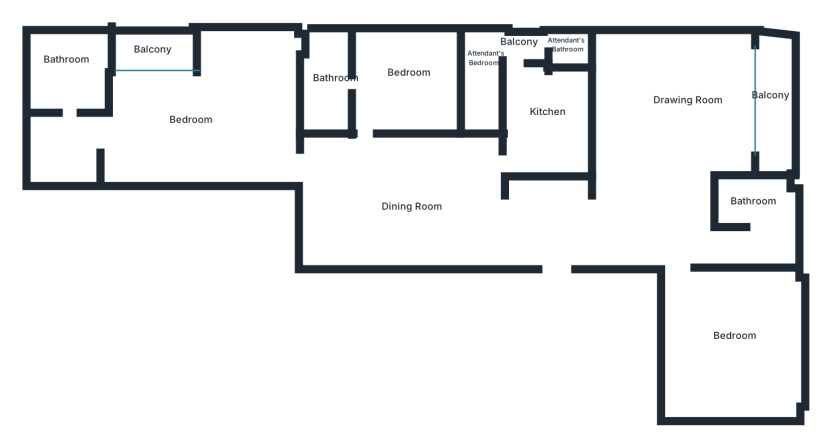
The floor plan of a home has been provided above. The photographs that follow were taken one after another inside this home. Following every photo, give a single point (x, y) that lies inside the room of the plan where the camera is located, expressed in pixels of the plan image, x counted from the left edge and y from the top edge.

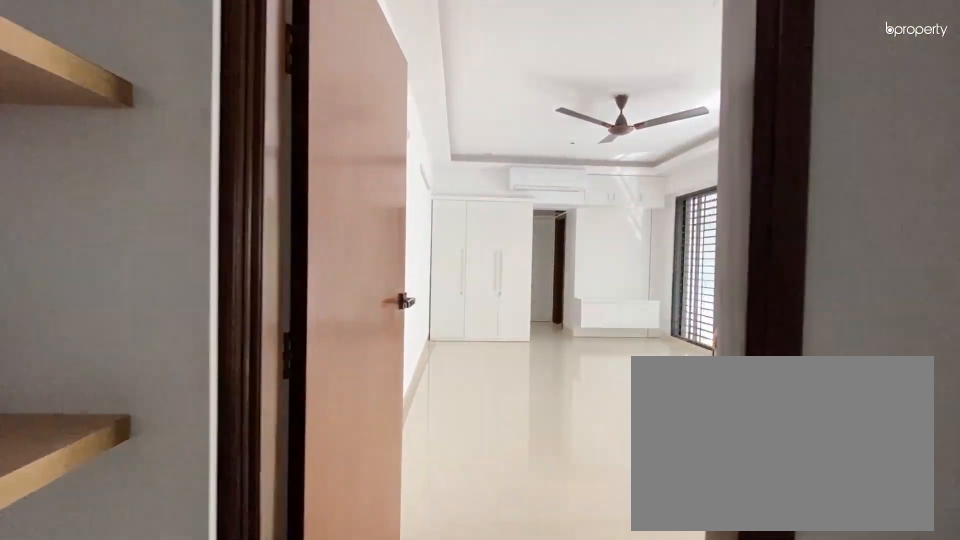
(280, 157)
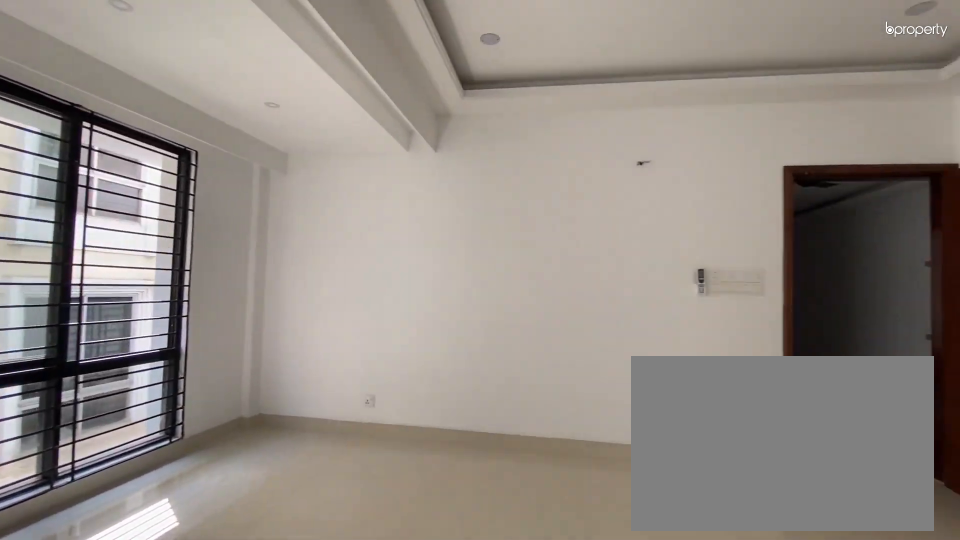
(210, 116)
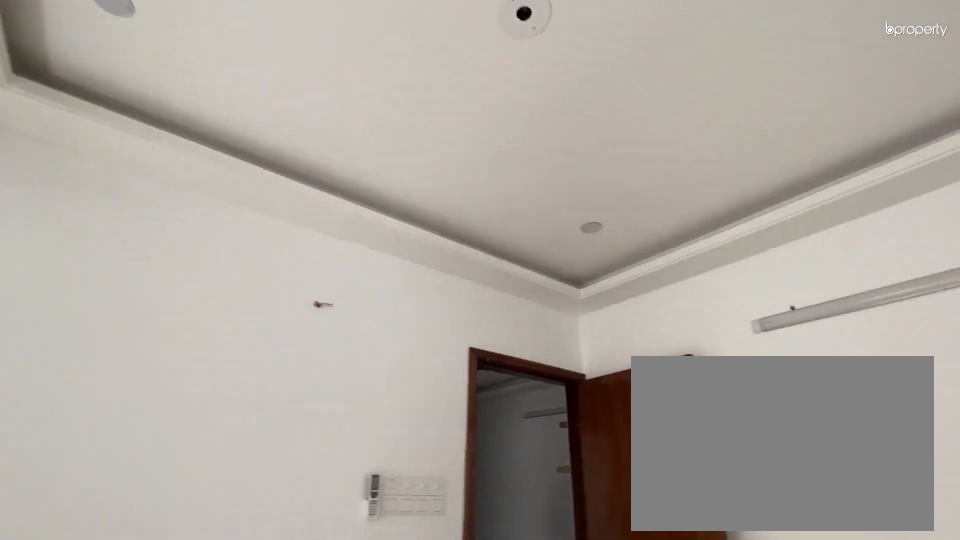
(210, 116)
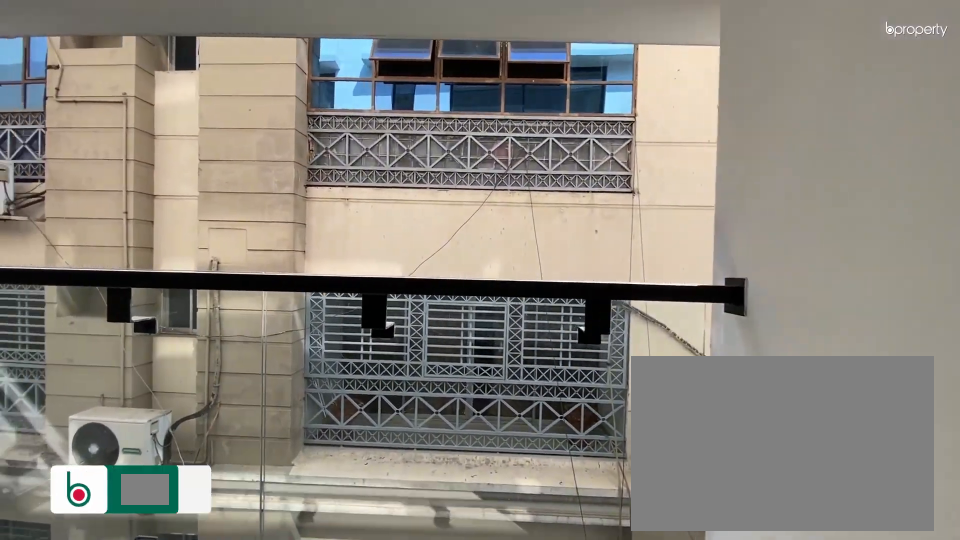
(153, 50)
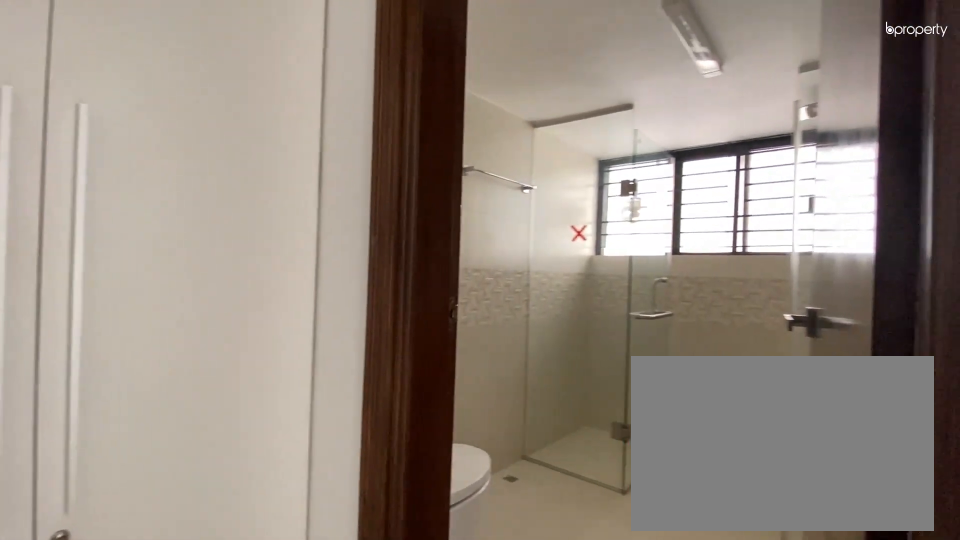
(68, 77)
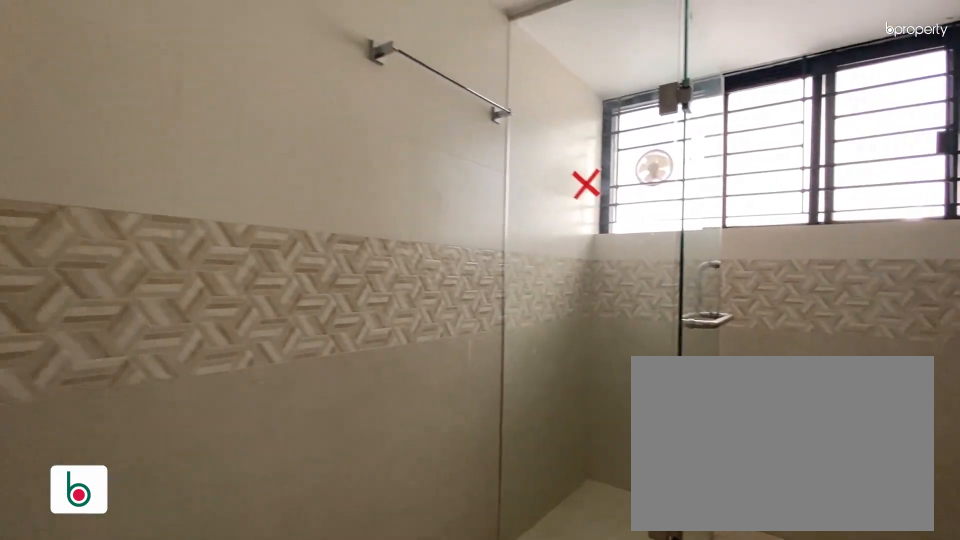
(68, 77)
